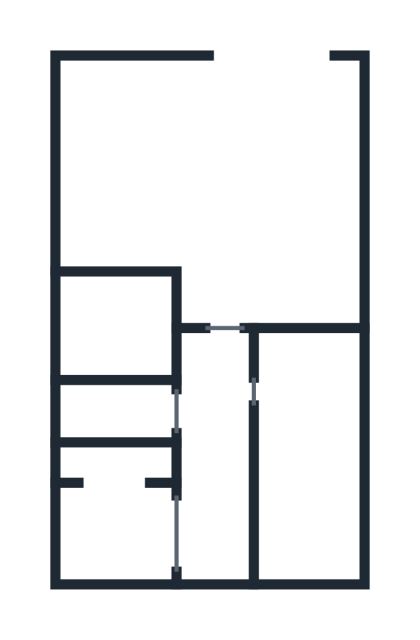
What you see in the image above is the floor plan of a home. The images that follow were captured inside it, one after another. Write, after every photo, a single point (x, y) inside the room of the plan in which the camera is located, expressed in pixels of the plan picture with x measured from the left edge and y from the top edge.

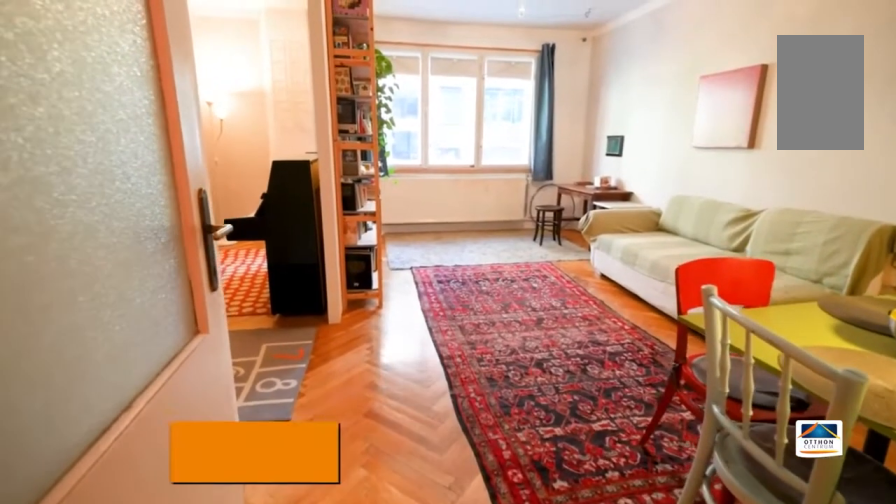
(206, 154)
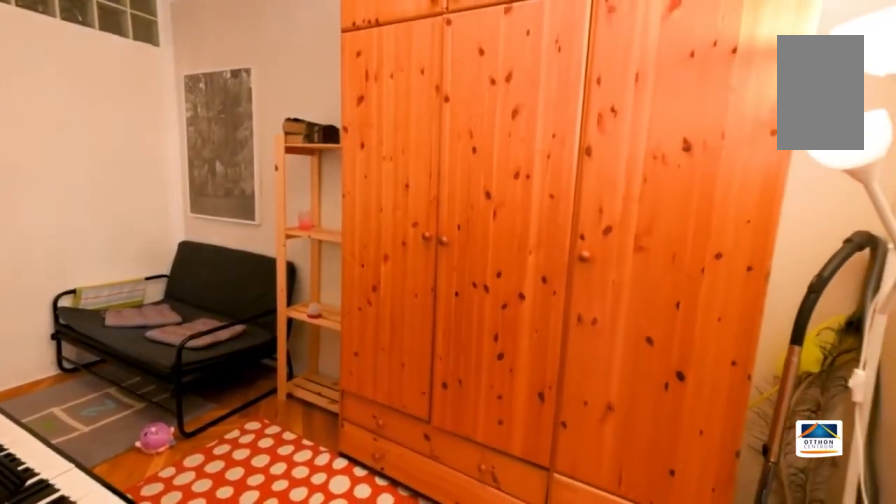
(206, 158)
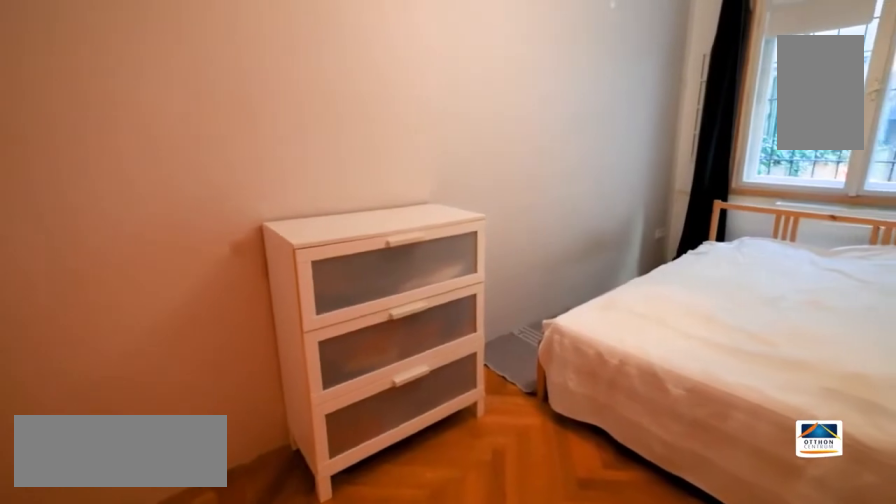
(310, 455)
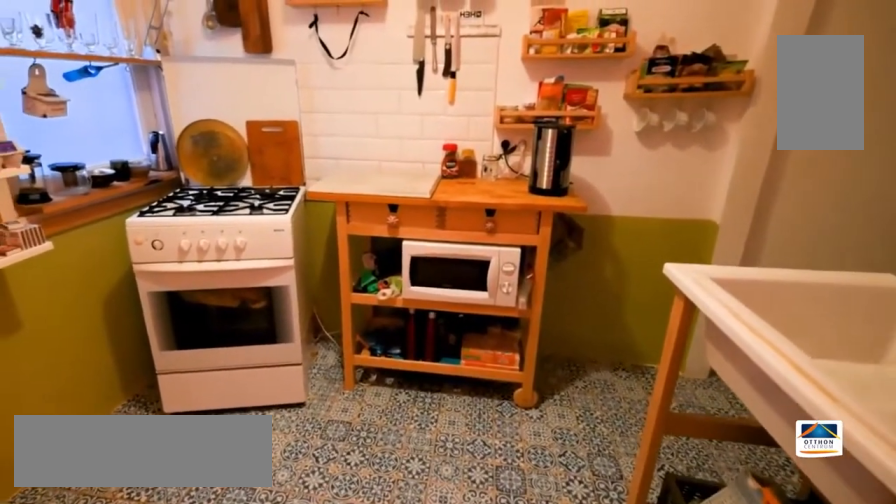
(121, 537)
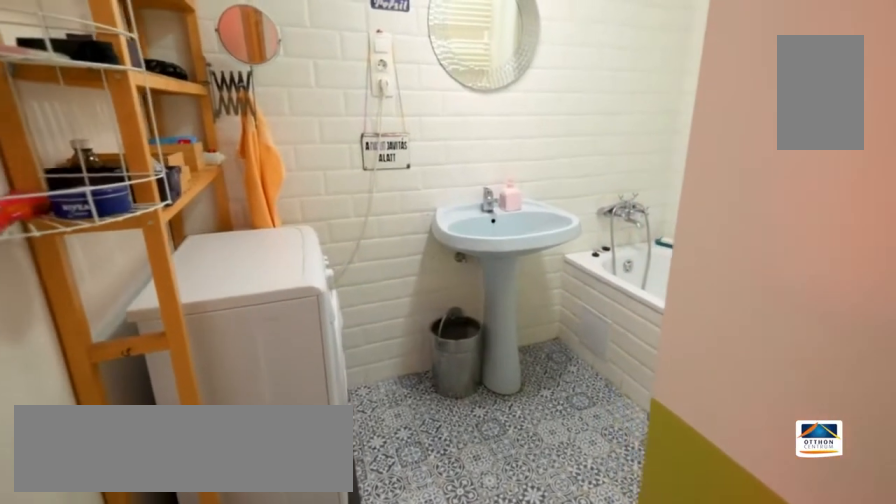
(118, 331)
